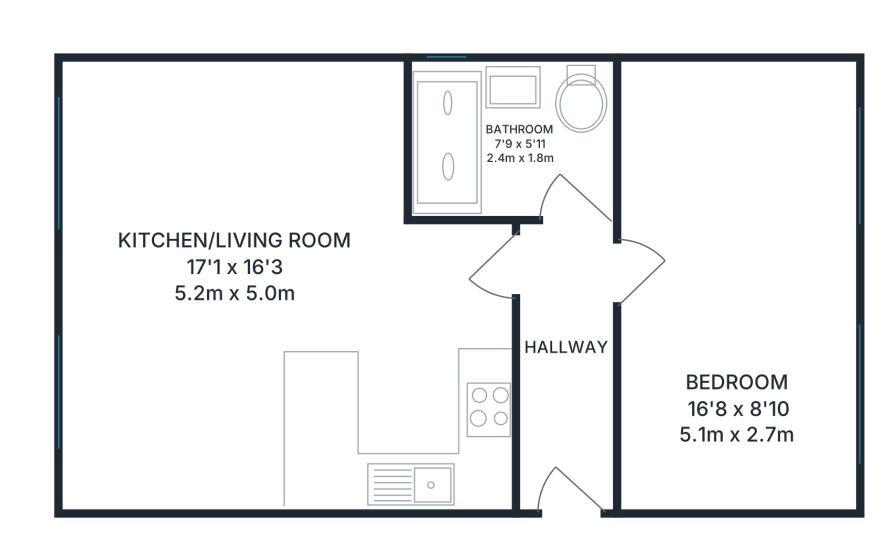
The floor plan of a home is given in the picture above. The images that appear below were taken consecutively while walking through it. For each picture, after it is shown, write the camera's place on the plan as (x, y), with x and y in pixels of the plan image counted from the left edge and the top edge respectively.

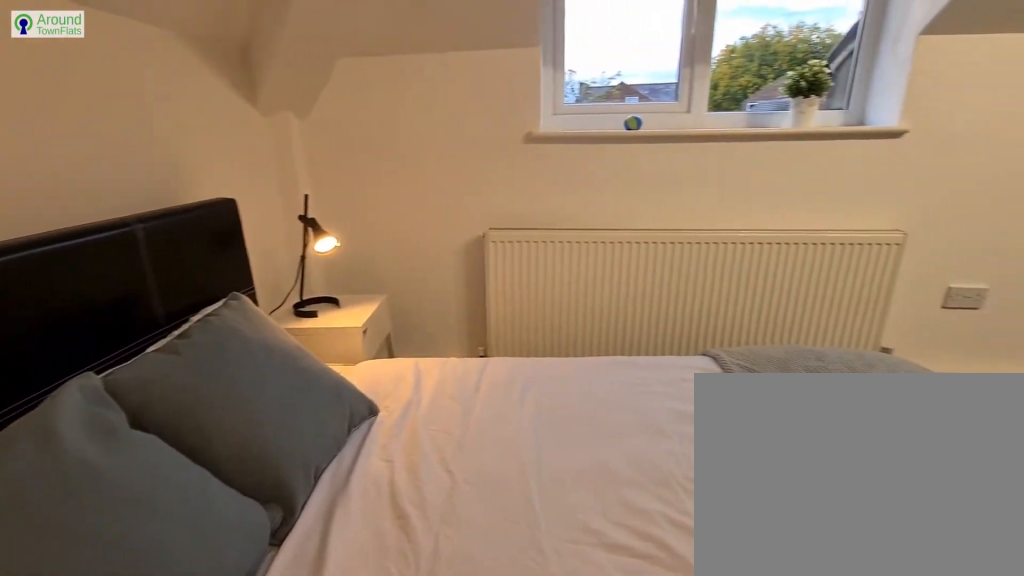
(673, 121)
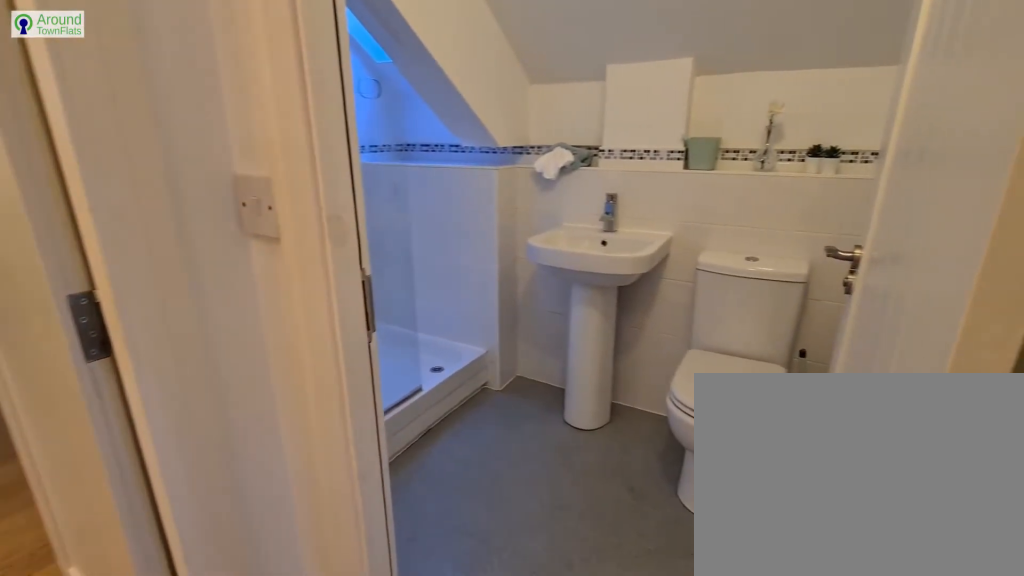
(579, 248)
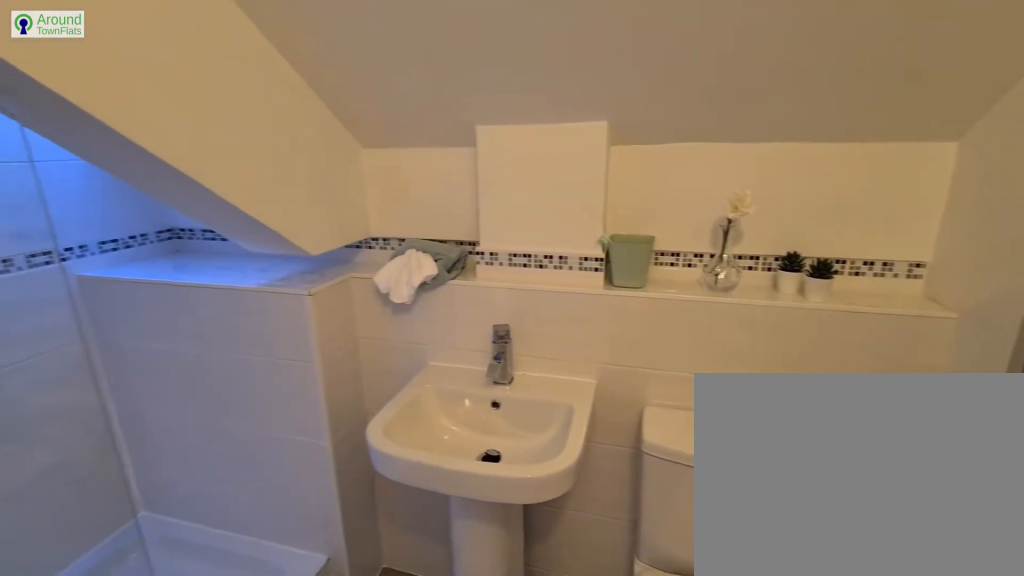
(583, 163)
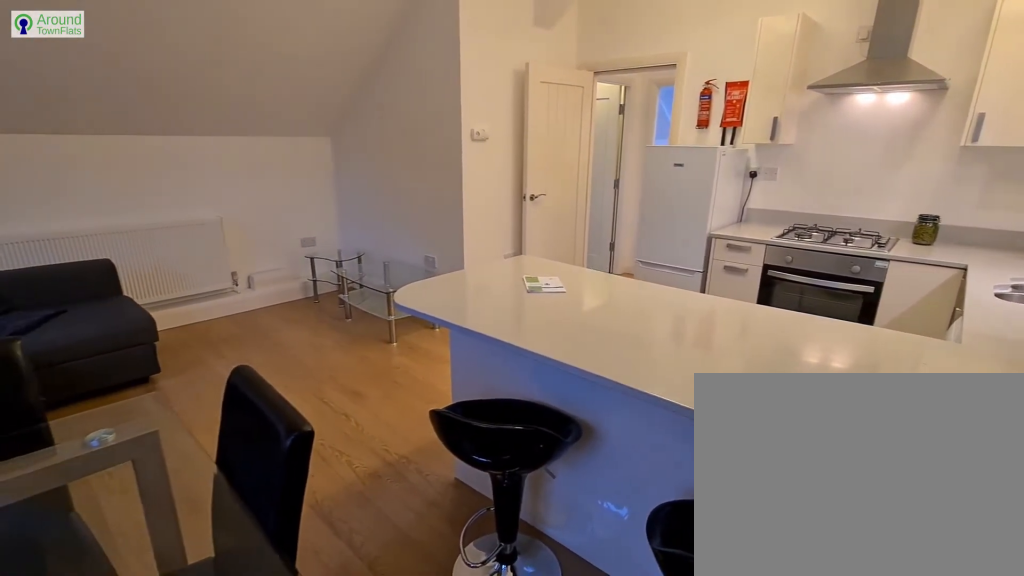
(175, 467)
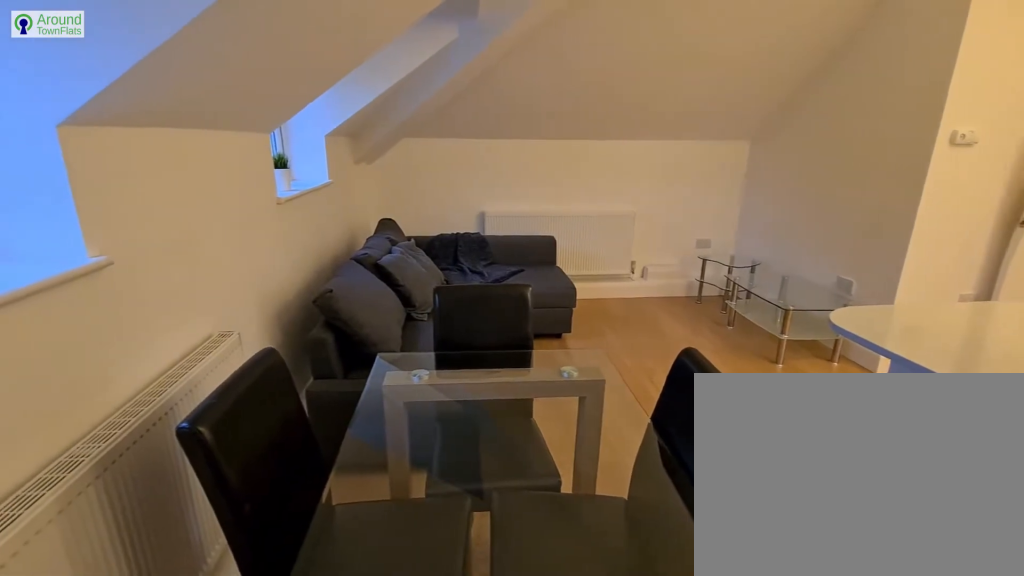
(111, 463)
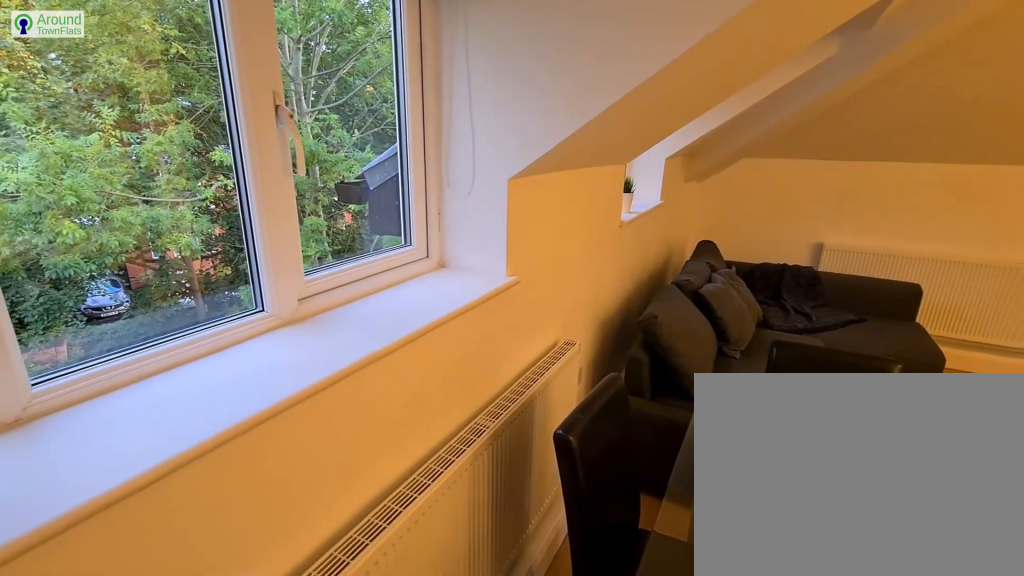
(107, 461)
